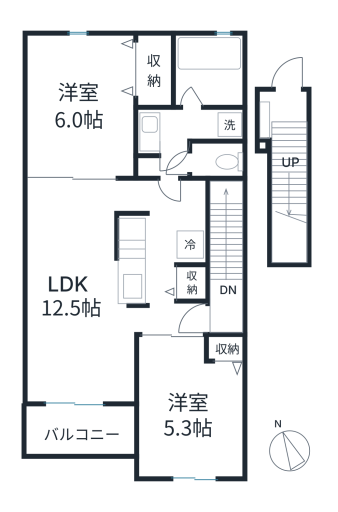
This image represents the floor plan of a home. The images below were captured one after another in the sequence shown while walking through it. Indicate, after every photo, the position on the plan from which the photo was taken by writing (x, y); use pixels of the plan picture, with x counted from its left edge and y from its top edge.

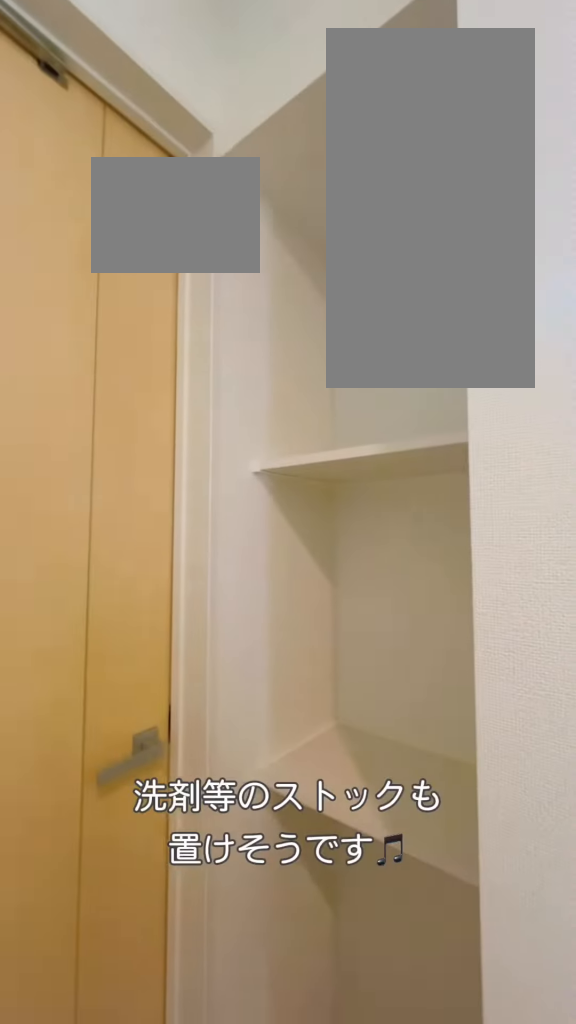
(171, 168)
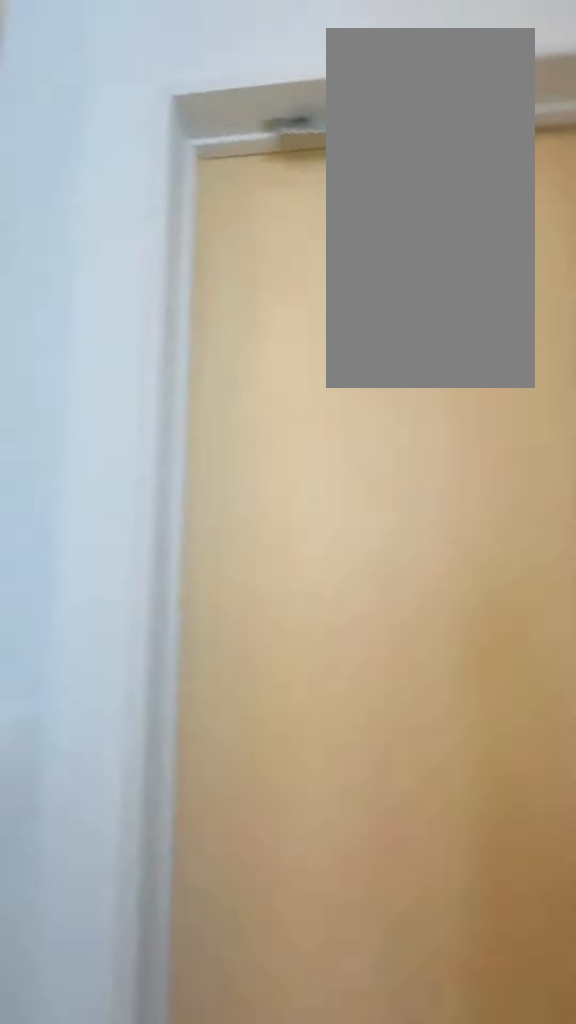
(170, 168)
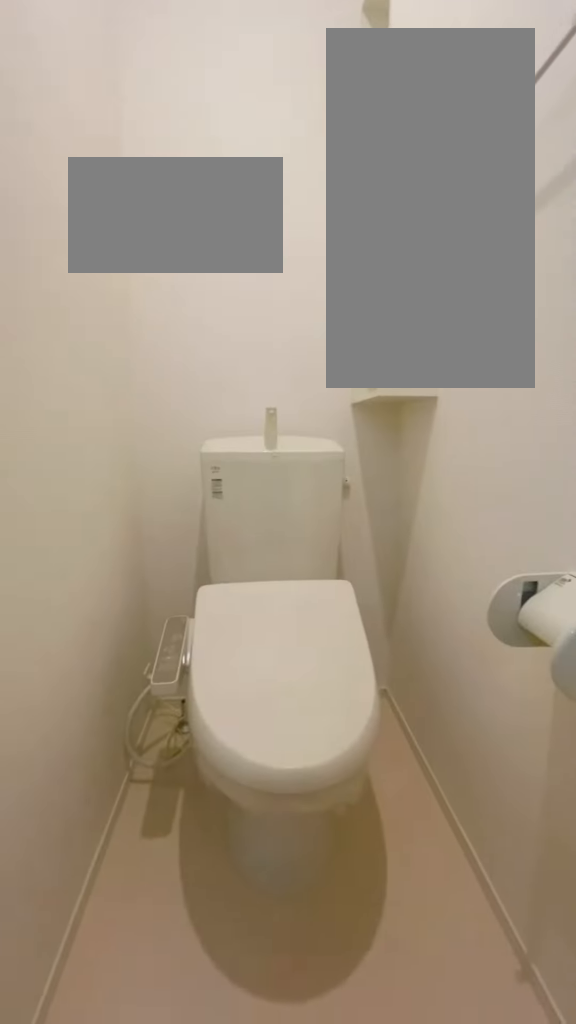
(171, 165)
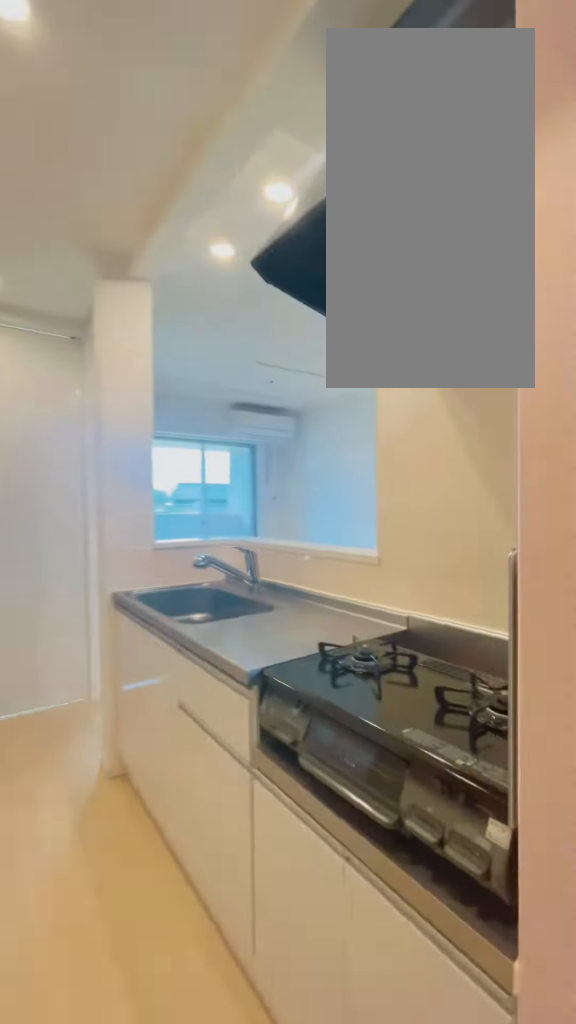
(166, 195)
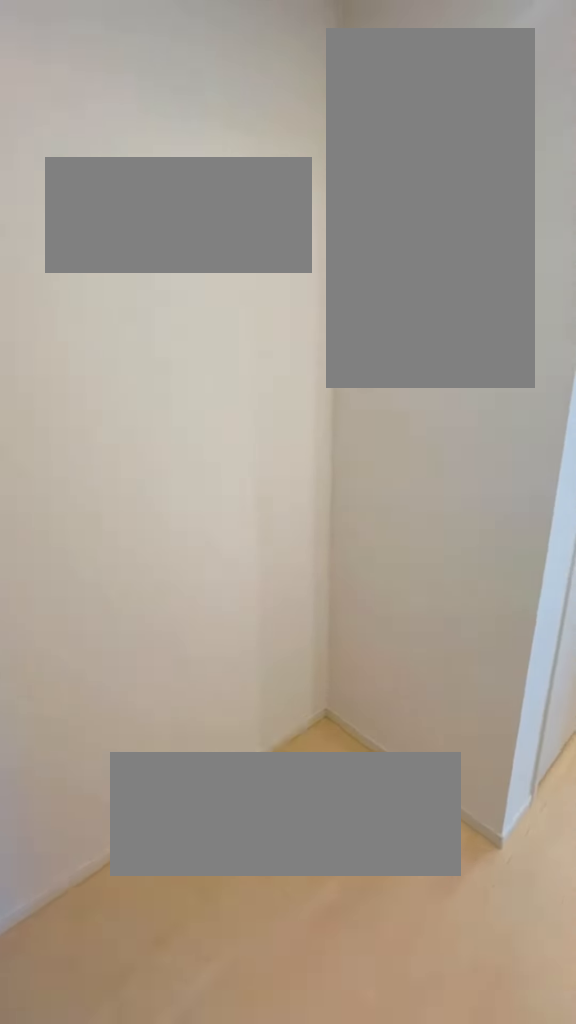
(161, 219)
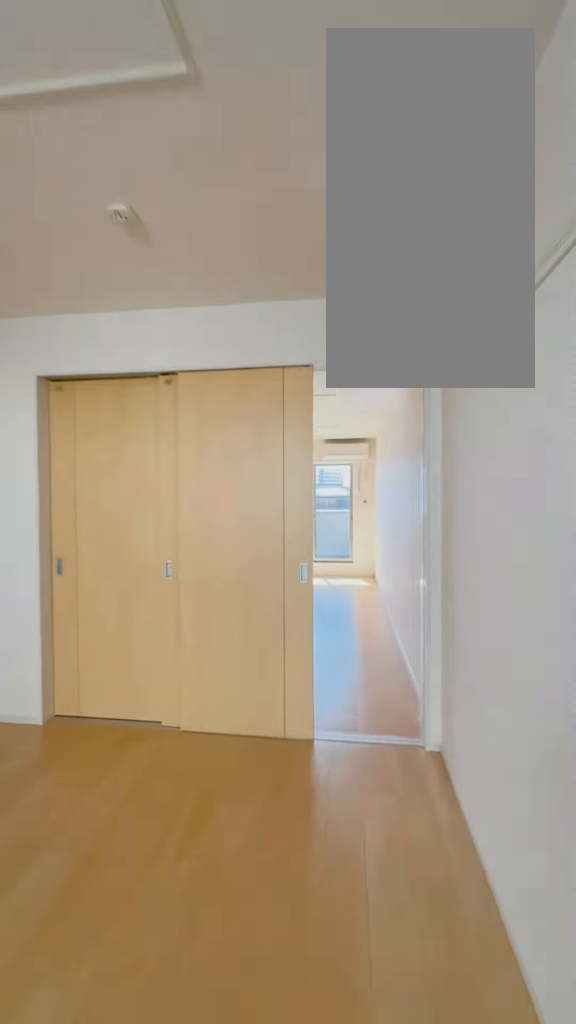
(45, 74)
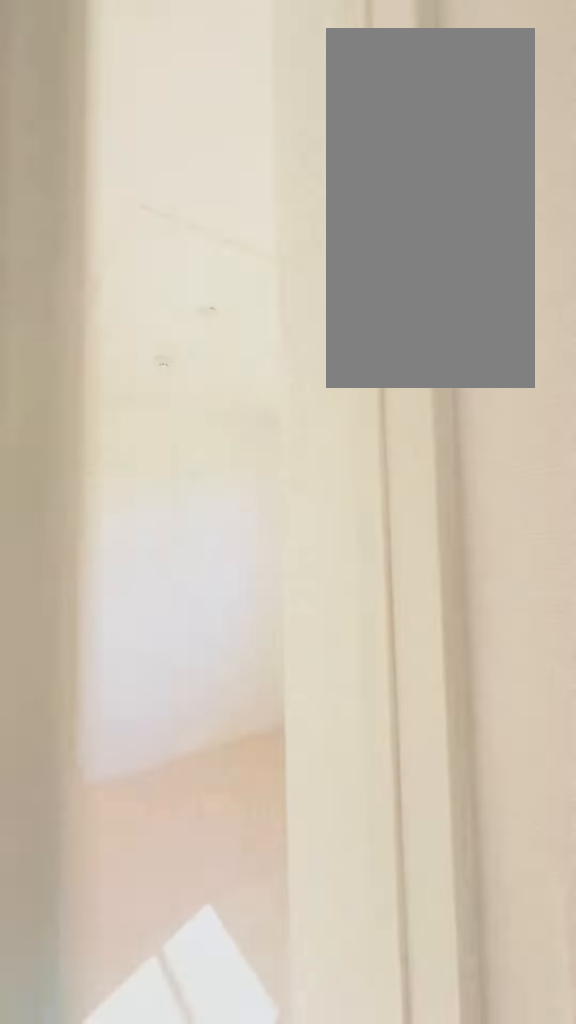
(136, 389)
